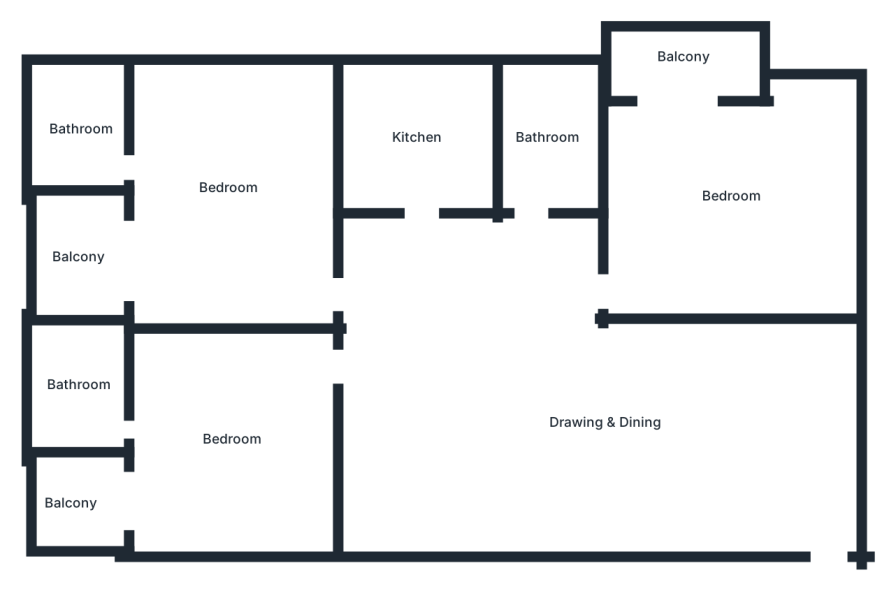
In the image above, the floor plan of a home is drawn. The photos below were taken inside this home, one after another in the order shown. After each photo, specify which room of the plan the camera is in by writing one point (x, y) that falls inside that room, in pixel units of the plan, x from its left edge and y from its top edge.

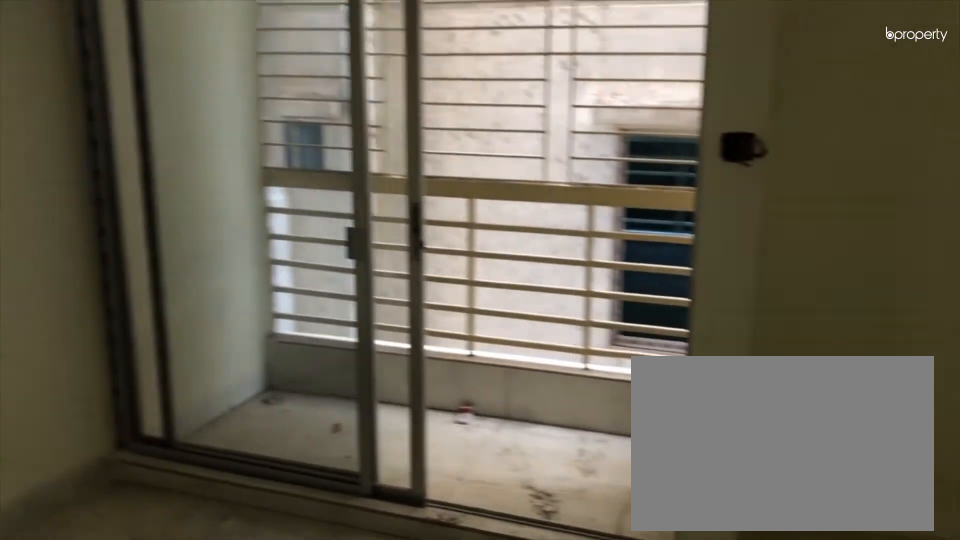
(733, 197)
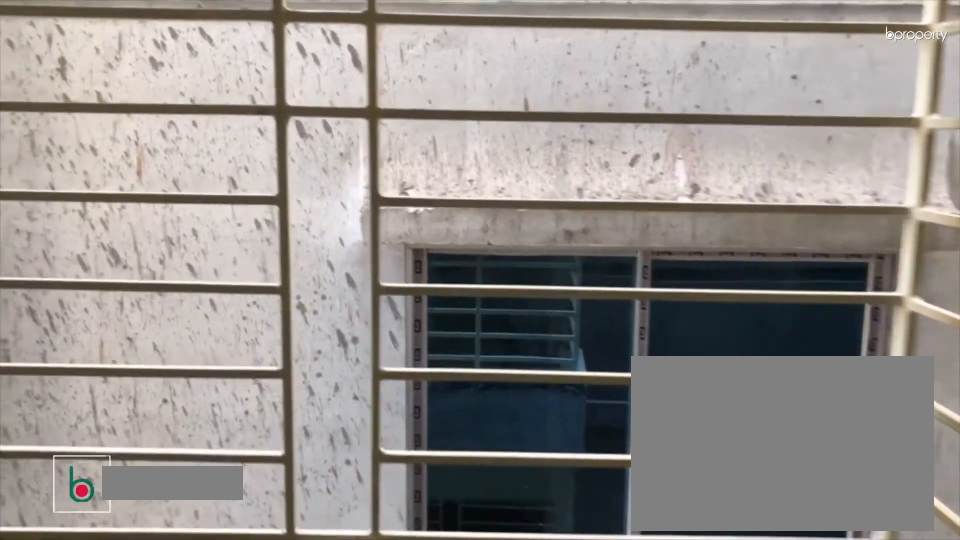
(684, 59)
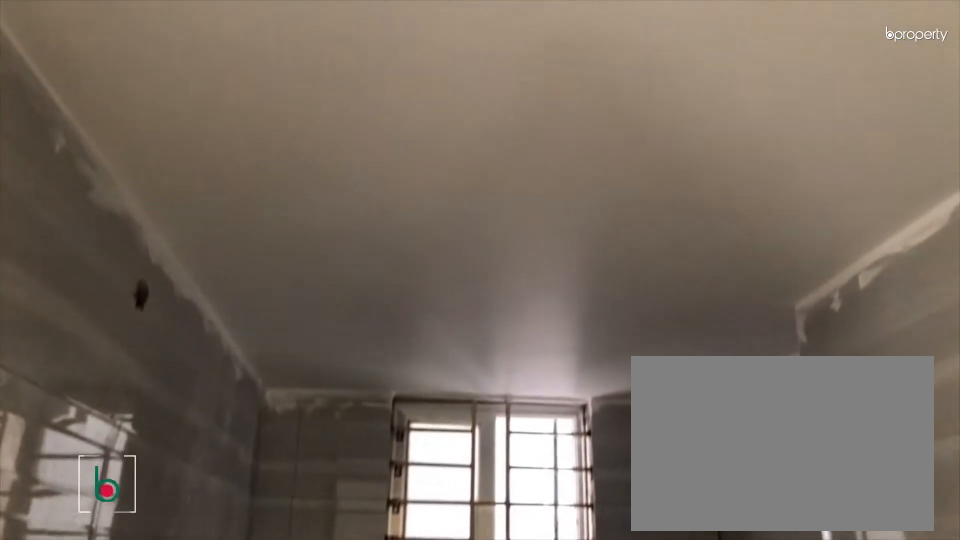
(549, 139)
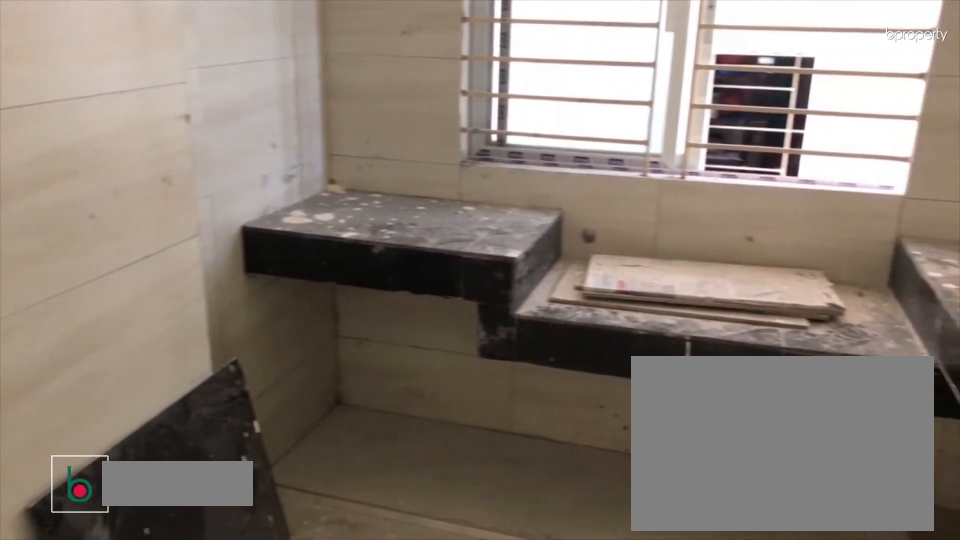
(419, 139)
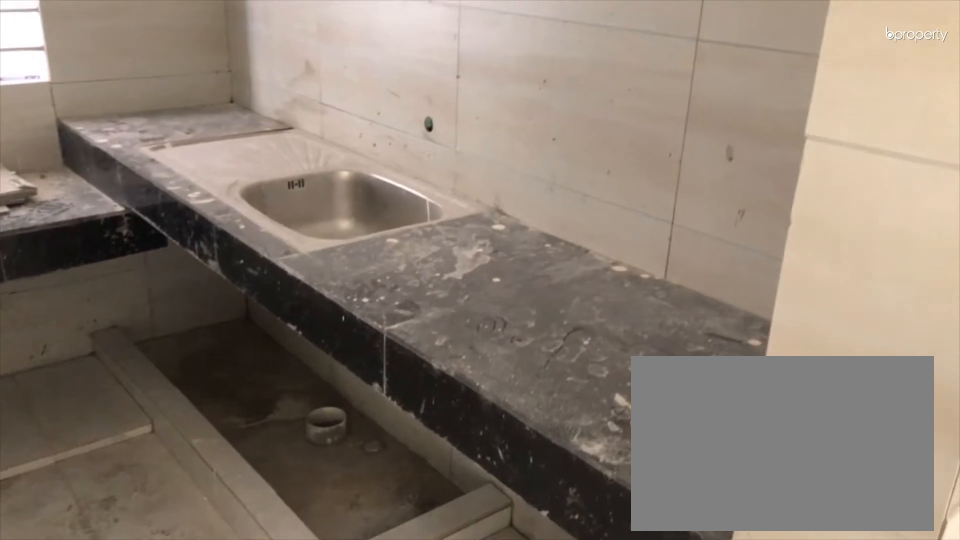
(419, 139)
